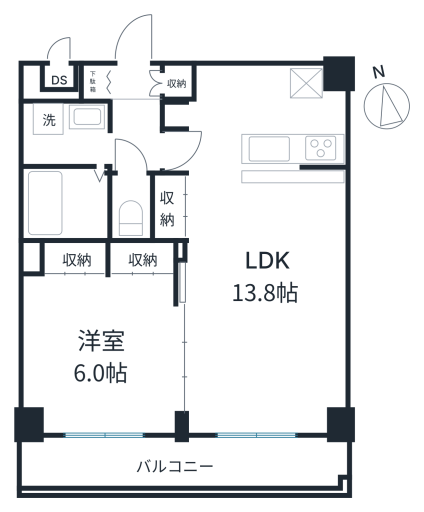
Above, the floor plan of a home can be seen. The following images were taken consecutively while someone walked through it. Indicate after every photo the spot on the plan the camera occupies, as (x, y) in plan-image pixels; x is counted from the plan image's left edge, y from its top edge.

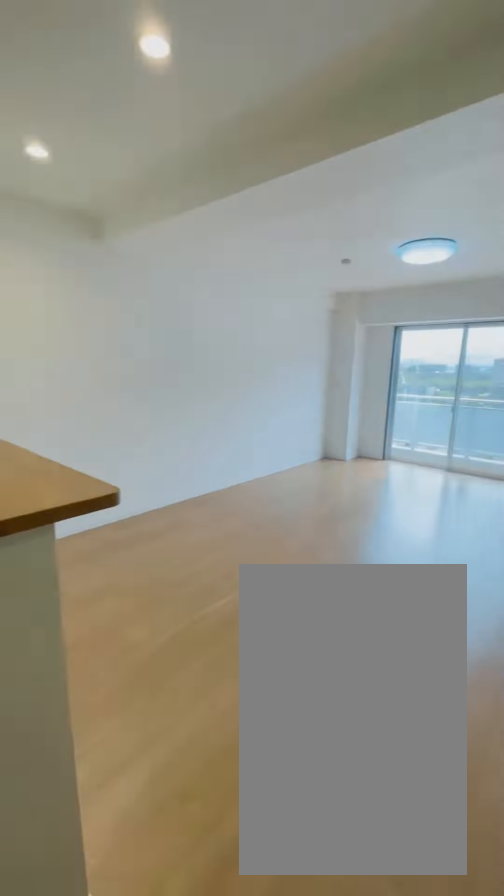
(199, 145)
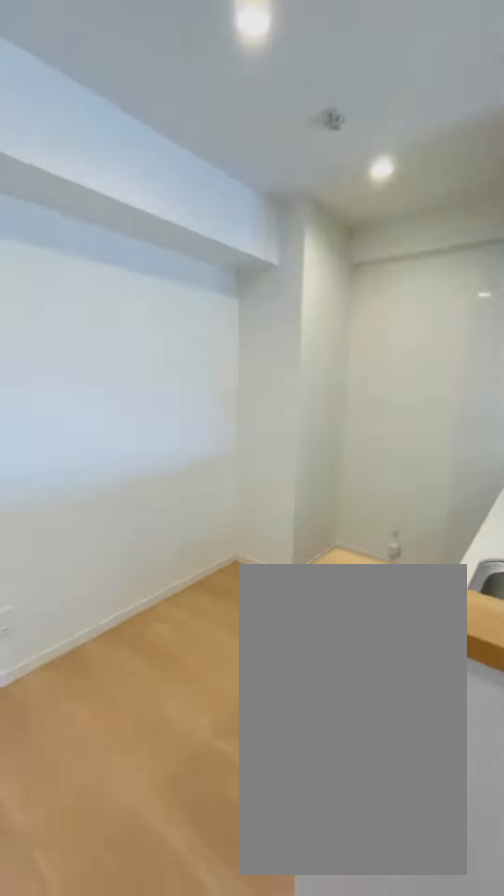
(216, 135)
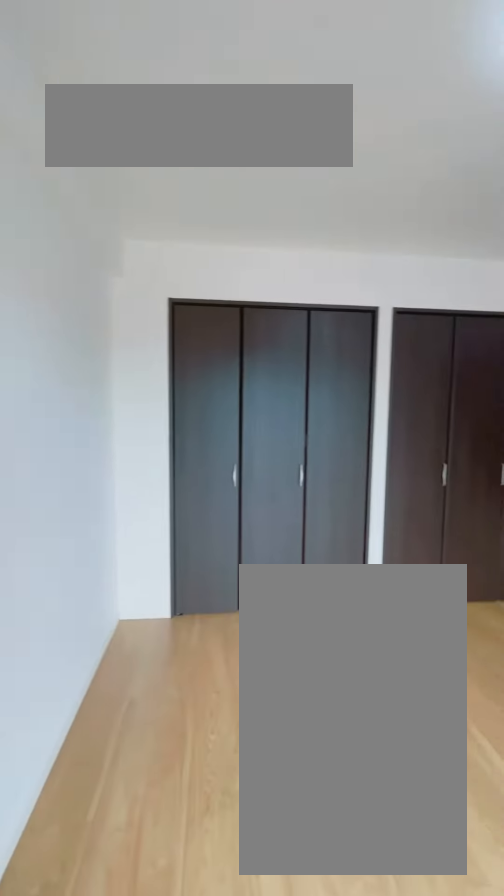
(67, 387)
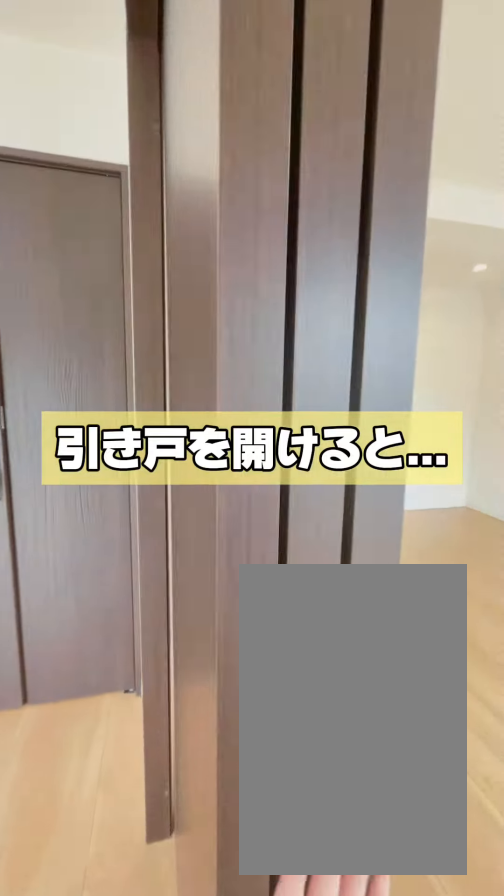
(150, 392)
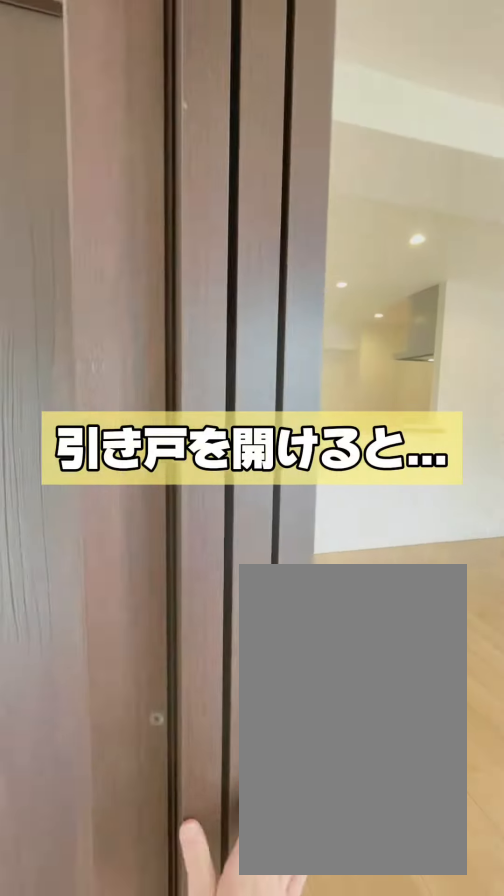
(175, 387)
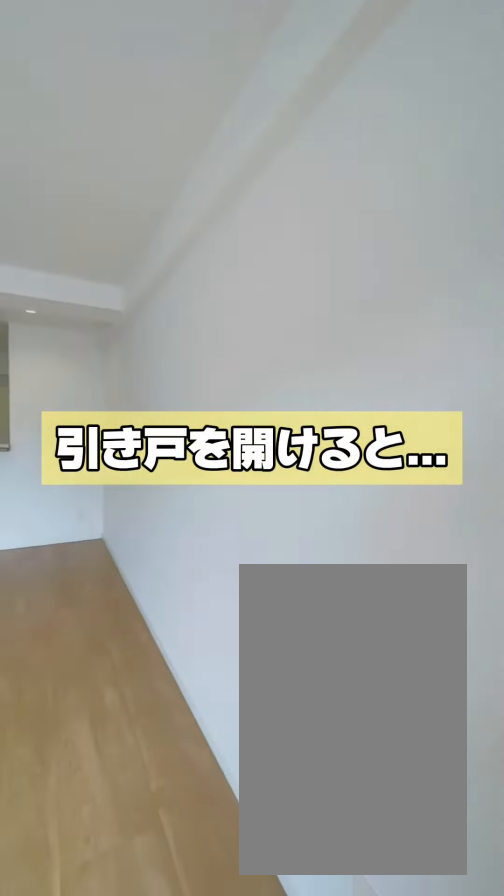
(246, 384)
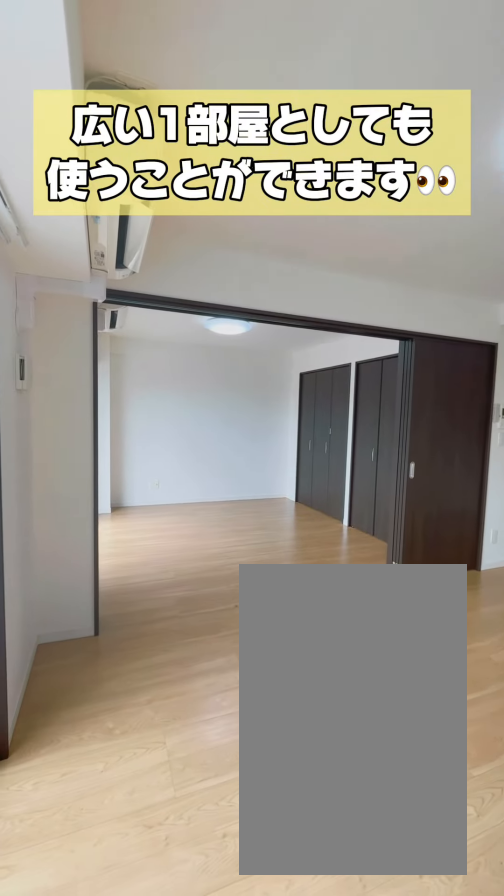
(263, 373)
